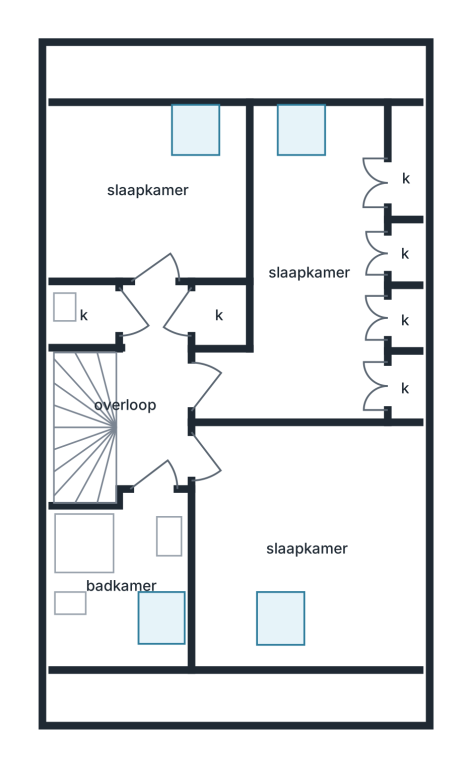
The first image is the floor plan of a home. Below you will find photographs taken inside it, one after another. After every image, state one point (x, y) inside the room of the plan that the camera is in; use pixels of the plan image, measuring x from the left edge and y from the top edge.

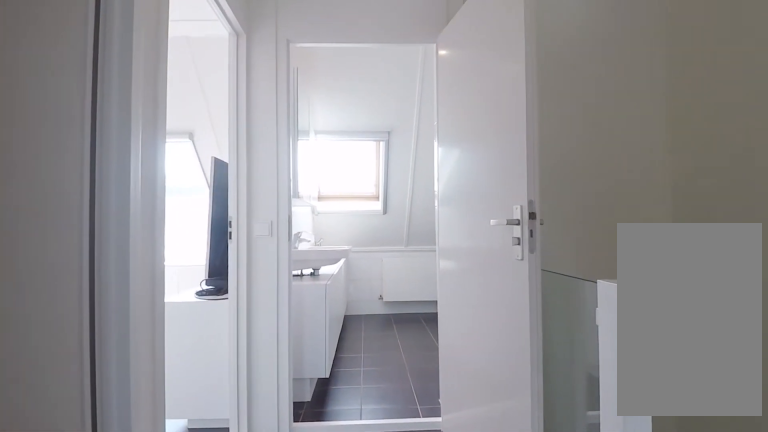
(152, 387)
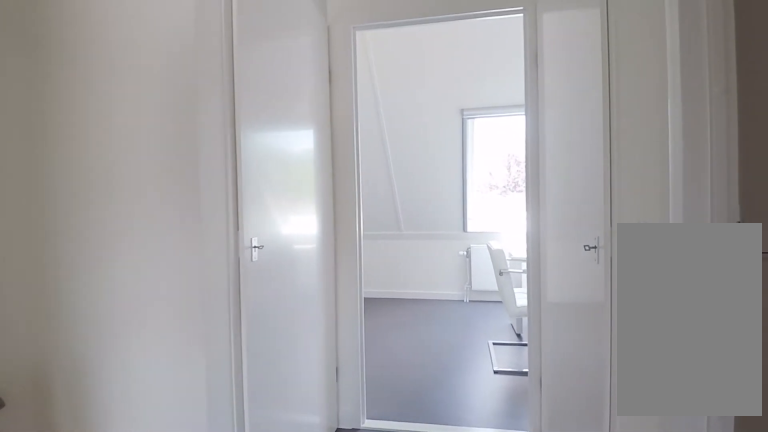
(152, 387)
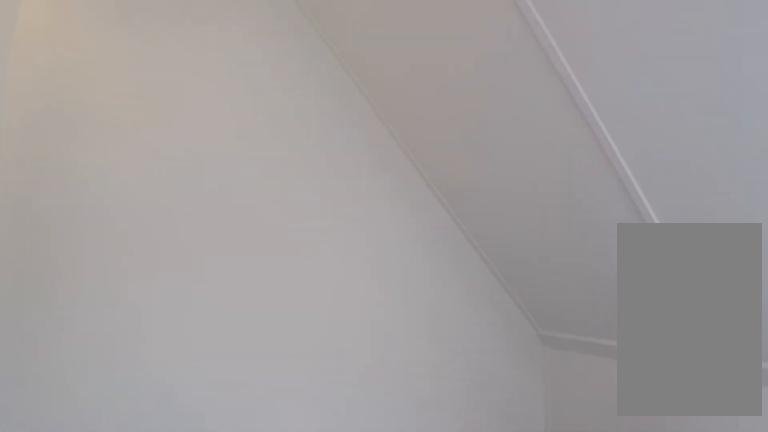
(149, 213)
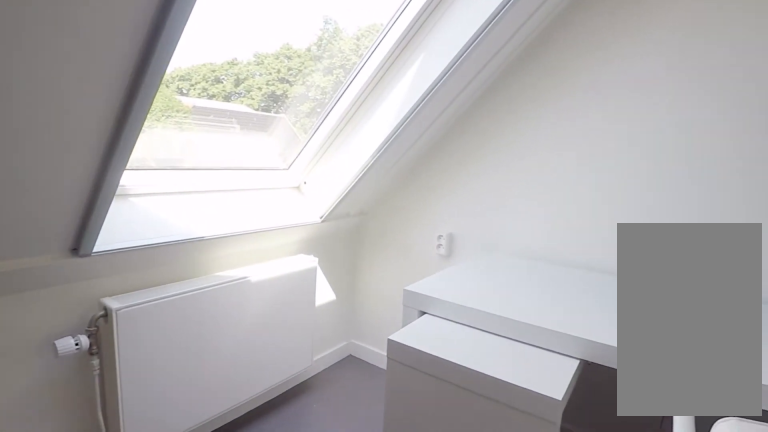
(149, 213)
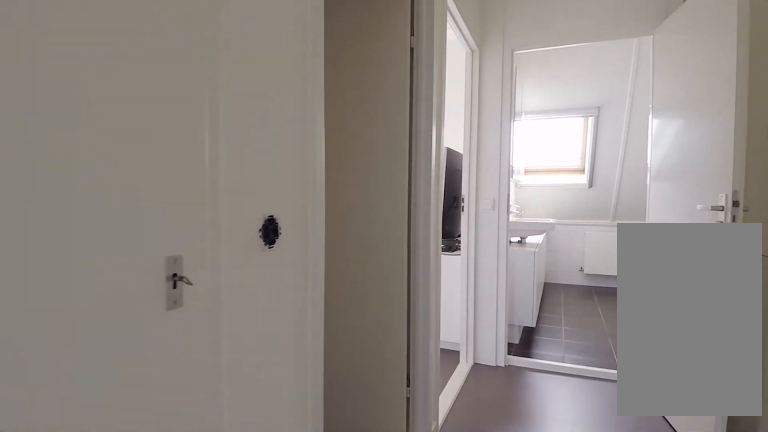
(152, 387)
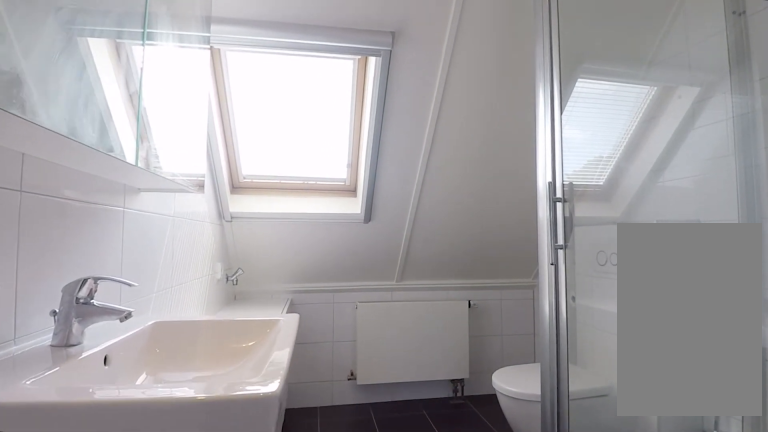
(126, 564)
